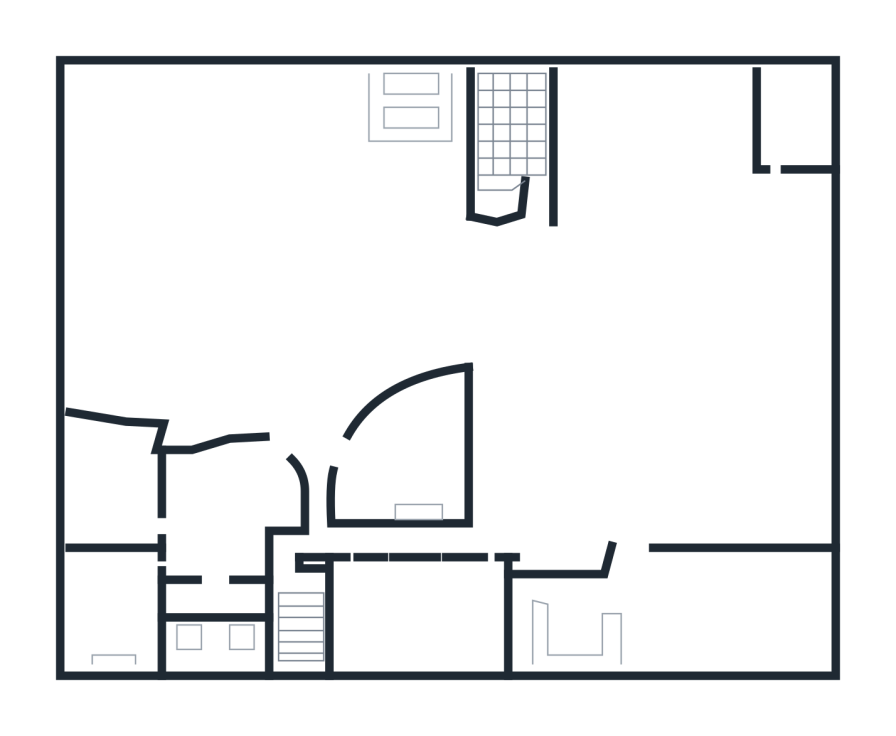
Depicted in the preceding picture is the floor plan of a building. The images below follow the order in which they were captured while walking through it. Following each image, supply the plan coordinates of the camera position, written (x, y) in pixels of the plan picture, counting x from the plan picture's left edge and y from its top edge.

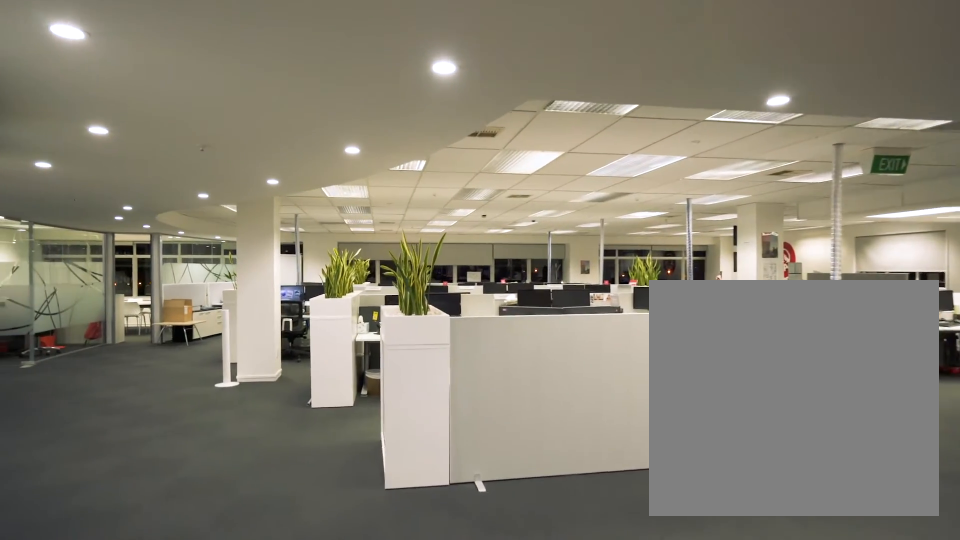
(333, 331)
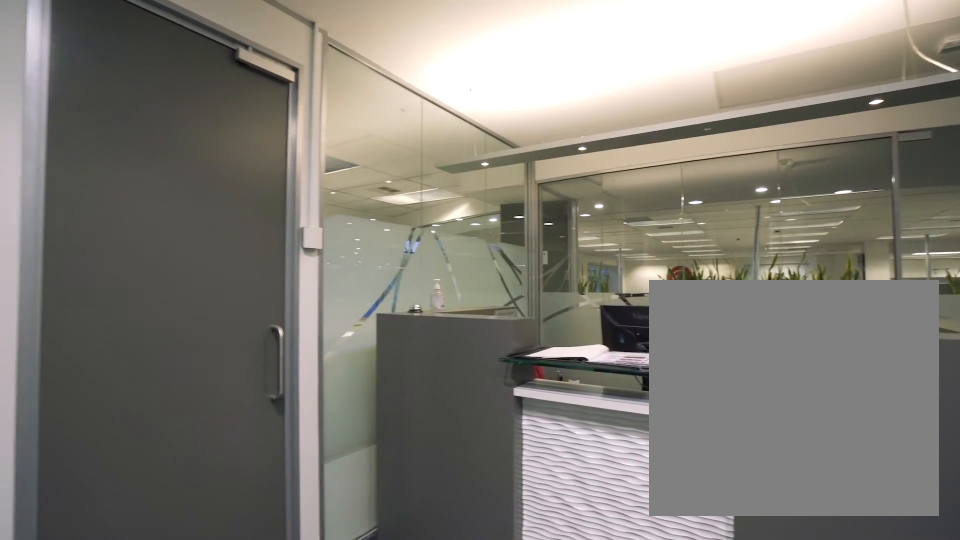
(211, 511)
